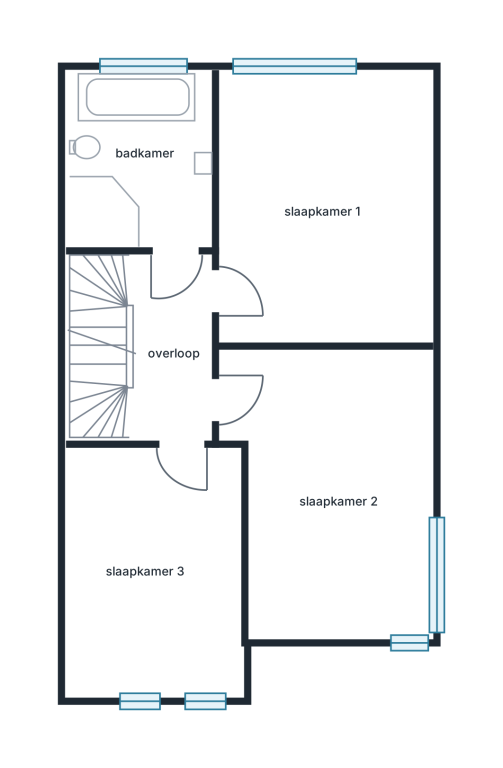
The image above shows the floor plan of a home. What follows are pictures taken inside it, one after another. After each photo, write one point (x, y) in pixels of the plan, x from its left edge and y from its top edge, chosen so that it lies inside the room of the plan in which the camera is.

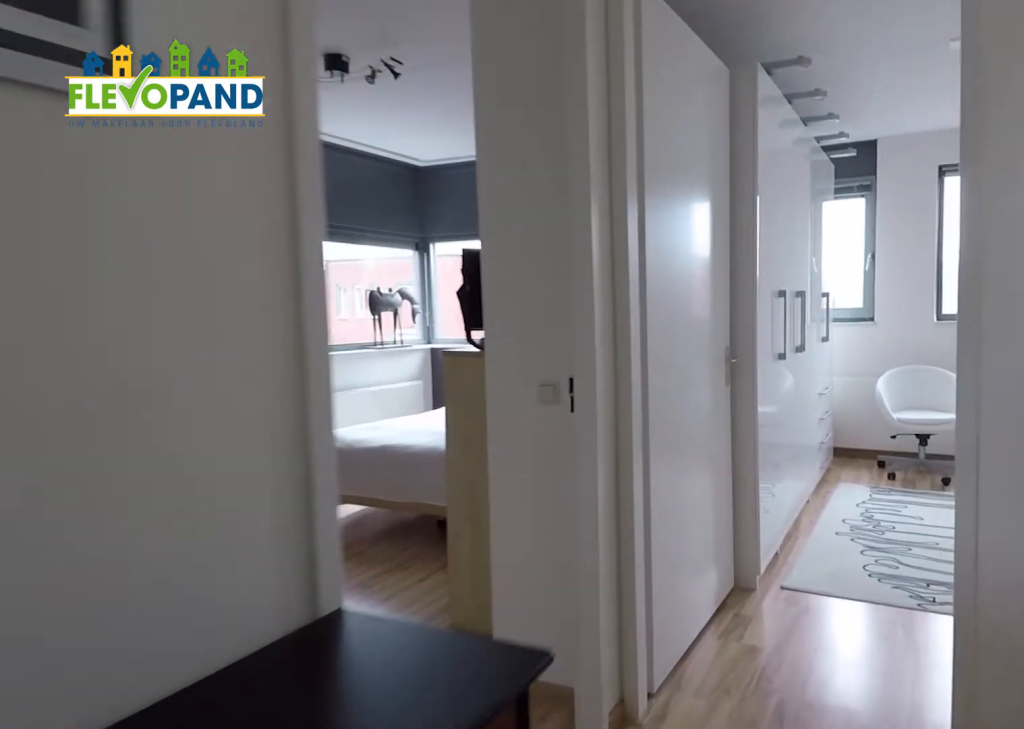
(171, 320)
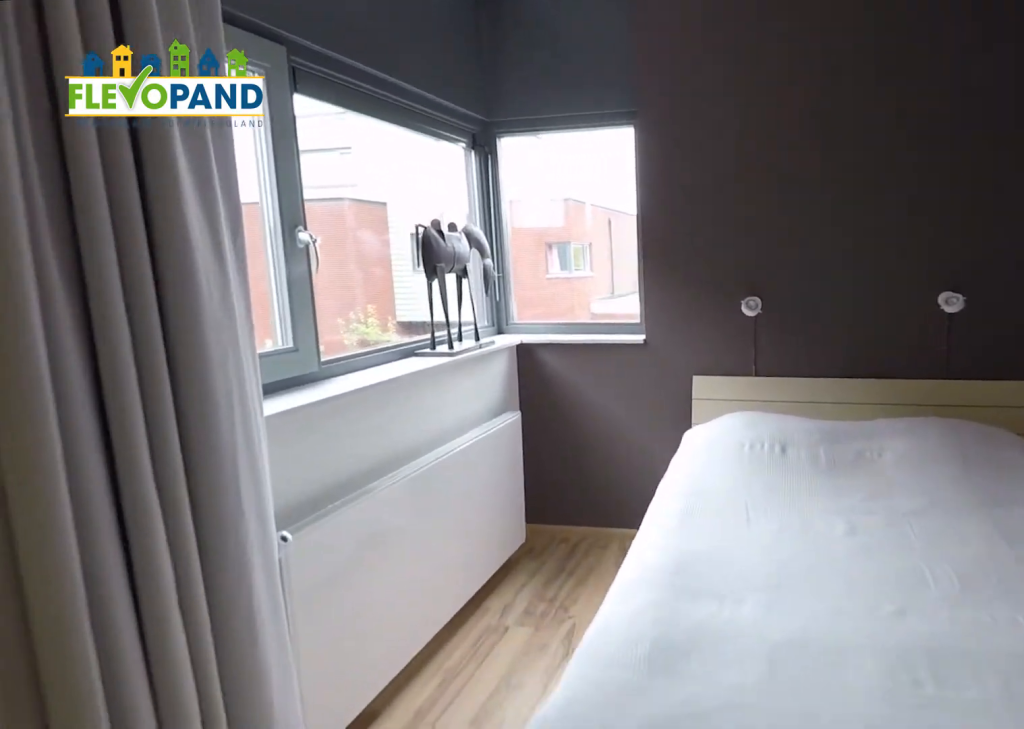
(338, 491)
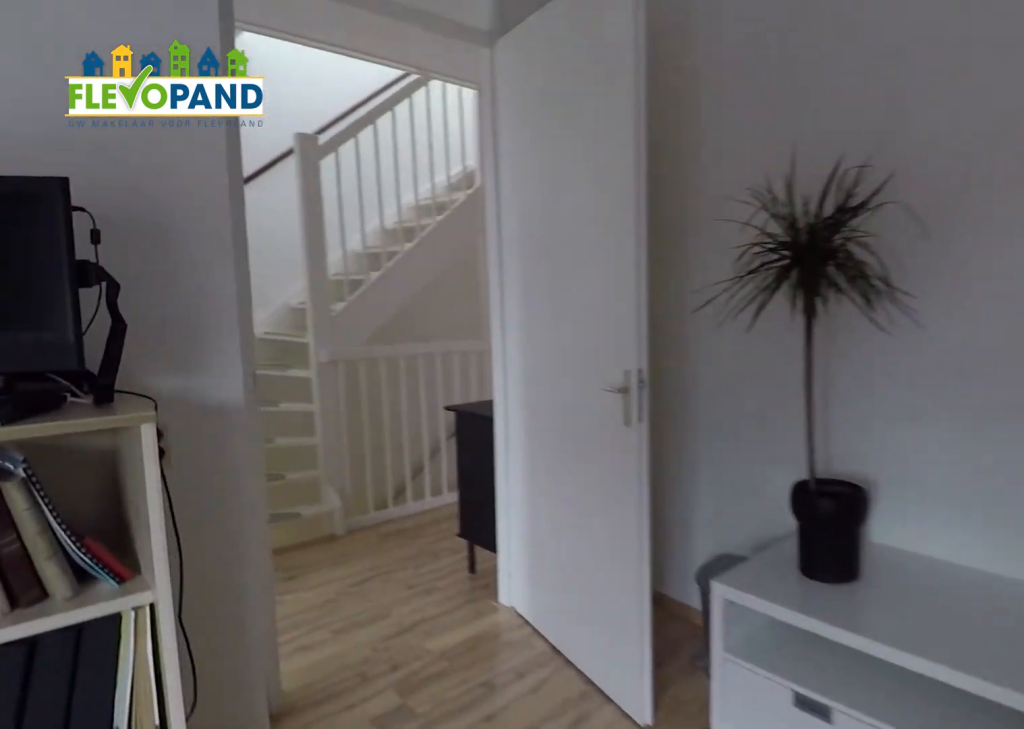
(338, 491)
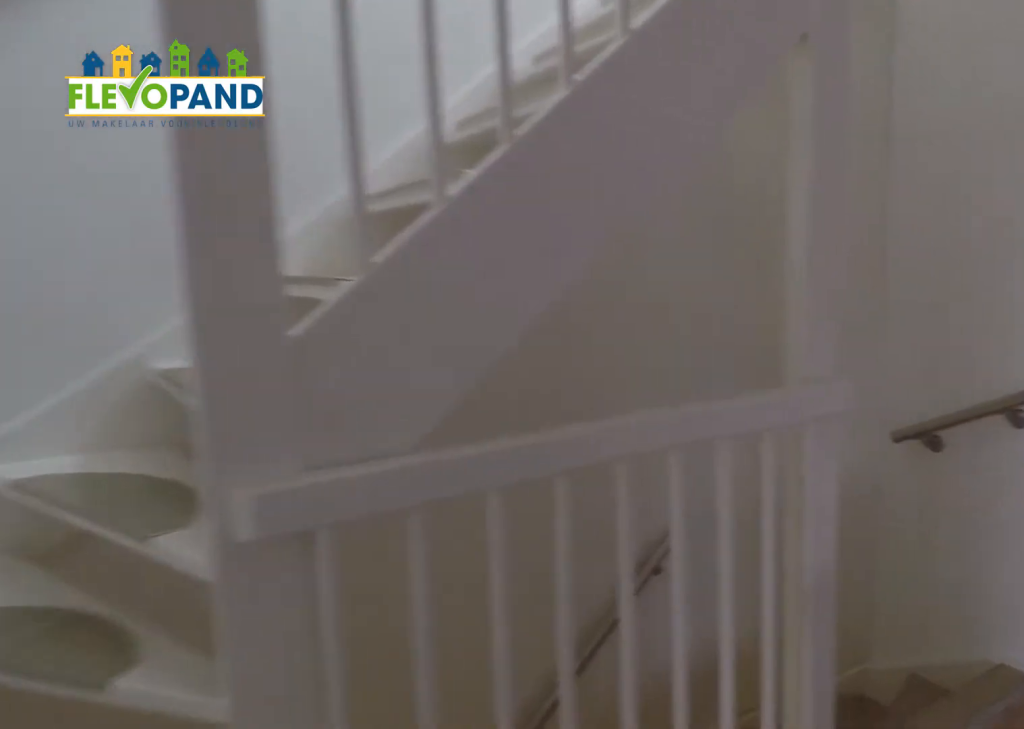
(171, 328)
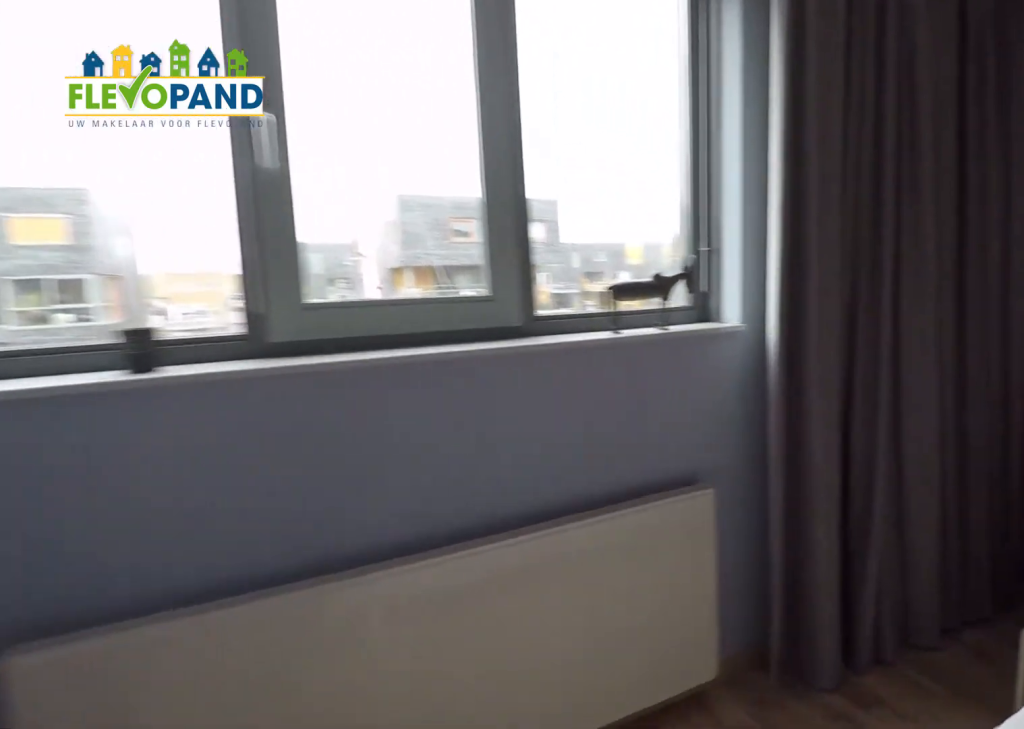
(329, 206)
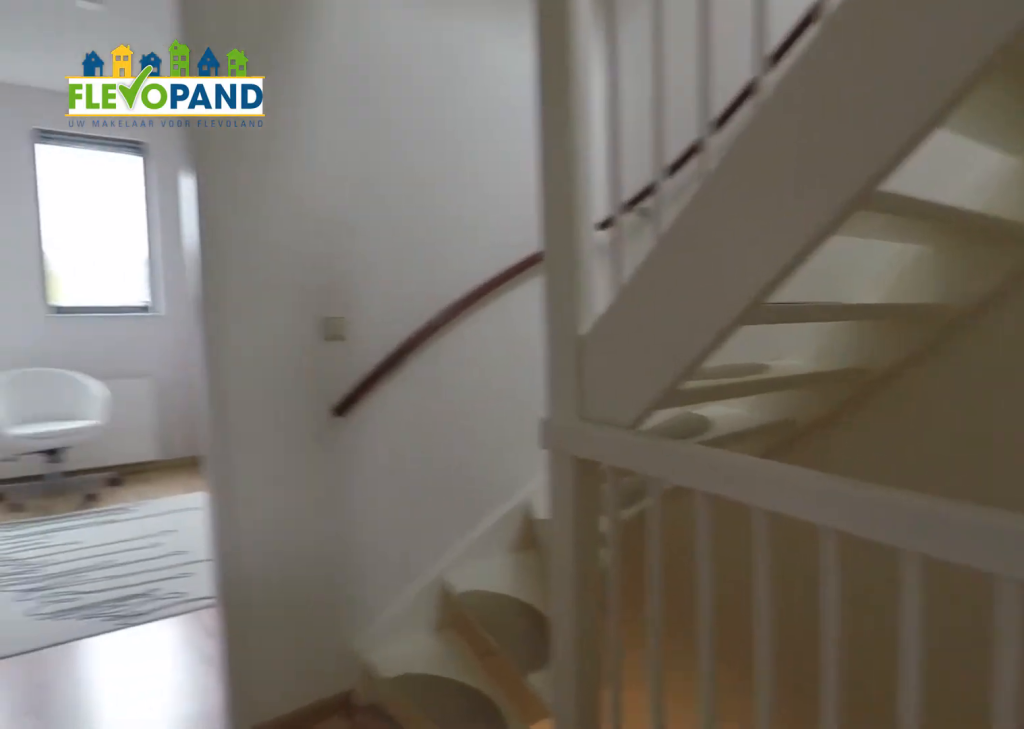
(175, 355)
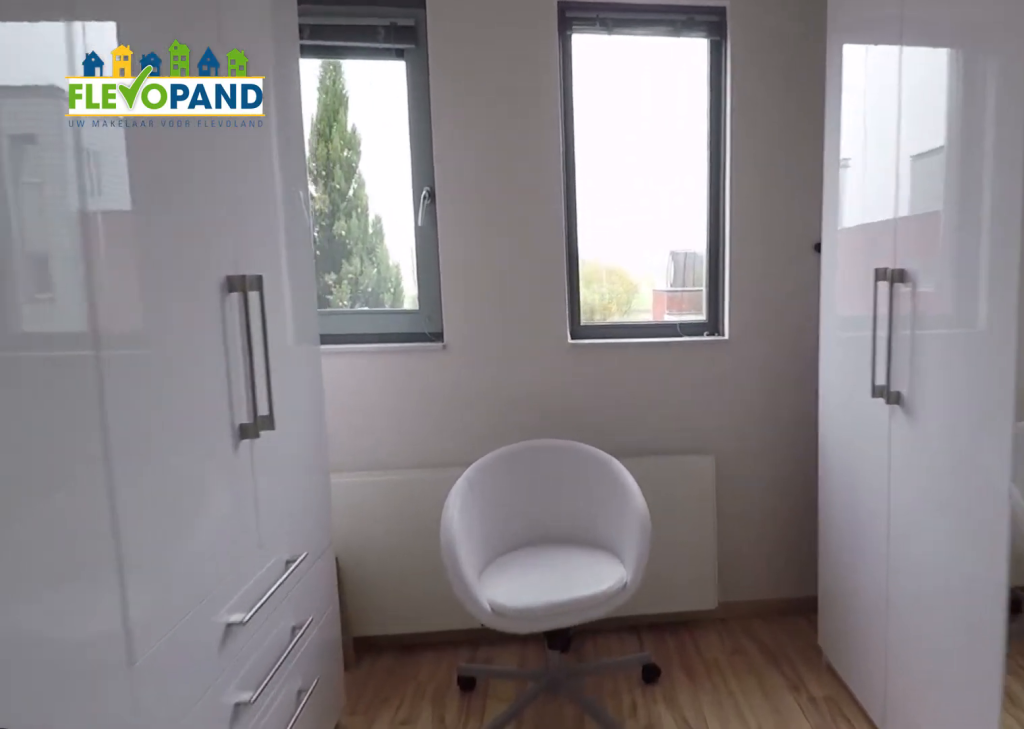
(155, 600)
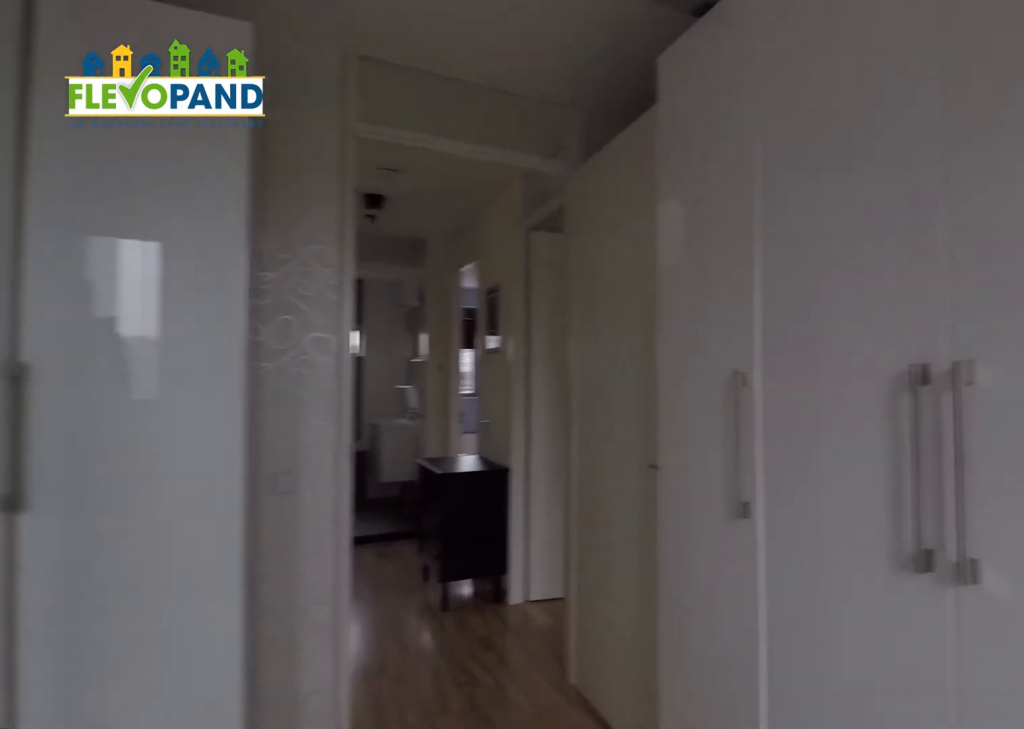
(155, 600)
